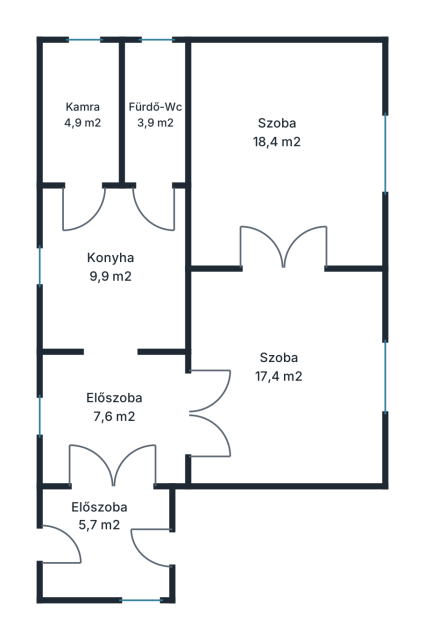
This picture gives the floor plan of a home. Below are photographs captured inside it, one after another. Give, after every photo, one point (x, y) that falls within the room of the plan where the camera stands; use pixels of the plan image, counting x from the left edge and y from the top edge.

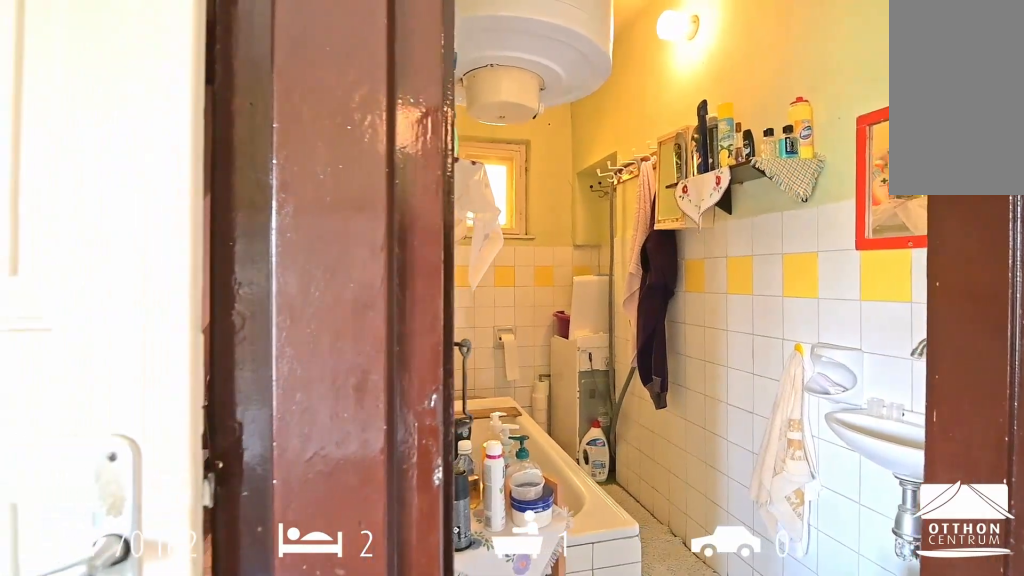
(150, 110)
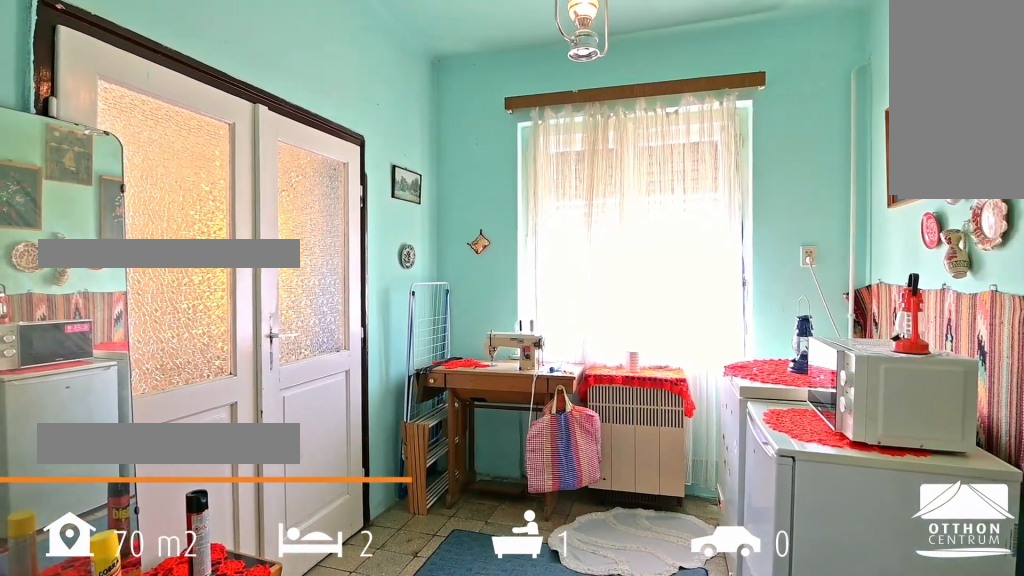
(116, 425)
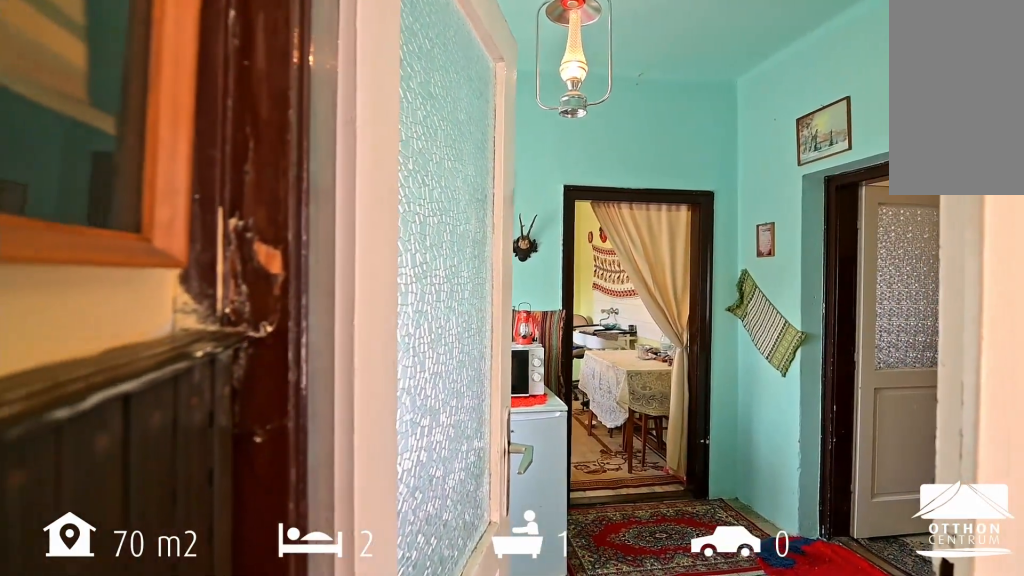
(116, 425)
